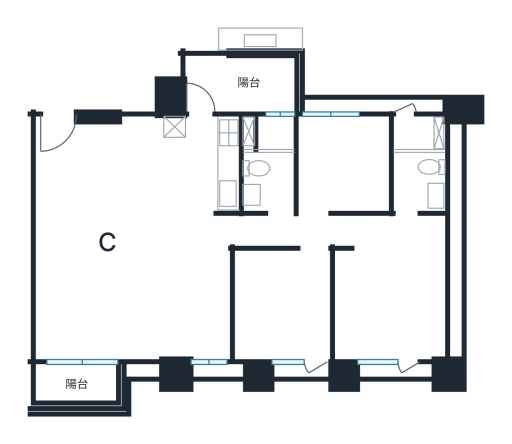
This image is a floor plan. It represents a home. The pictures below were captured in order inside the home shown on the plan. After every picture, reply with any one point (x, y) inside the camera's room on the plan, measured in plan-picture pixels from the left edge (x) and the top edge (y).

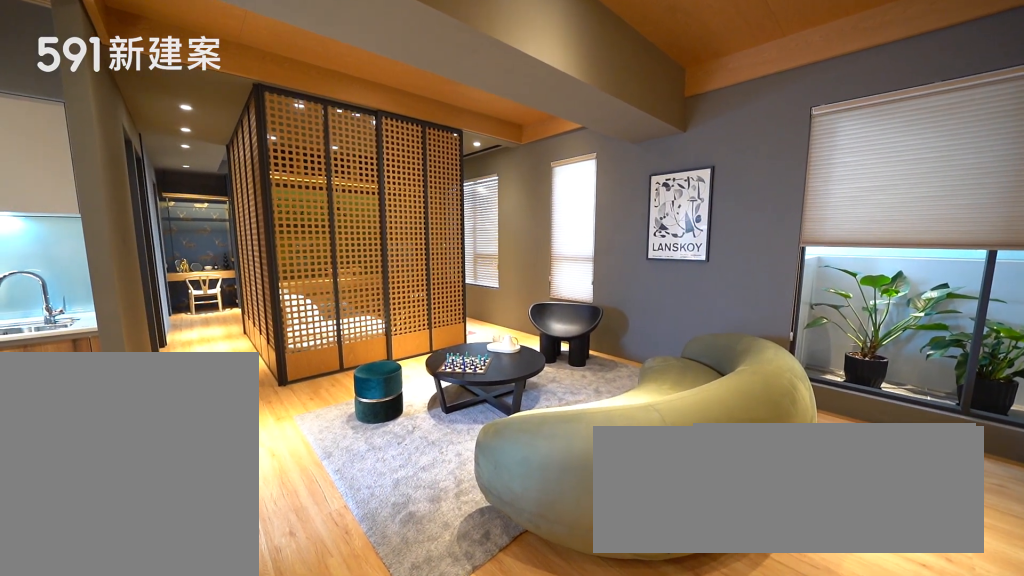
(135, 287)
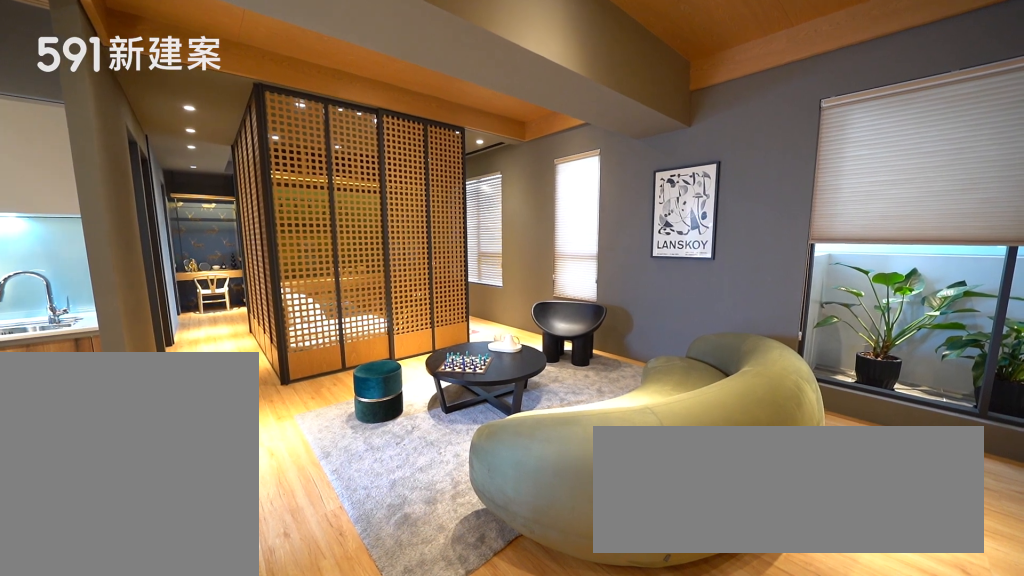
(135, 287)
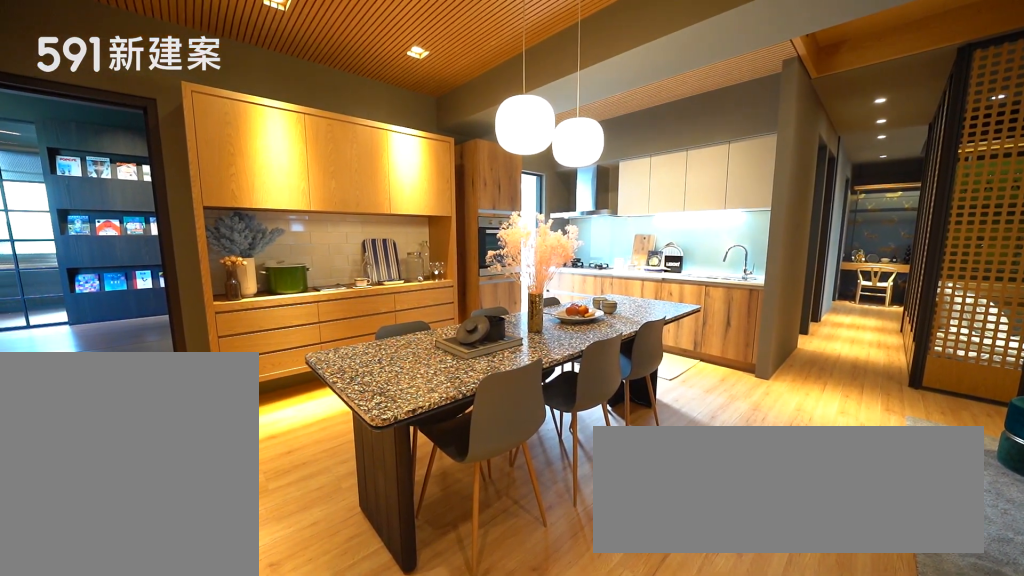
(133, 177)
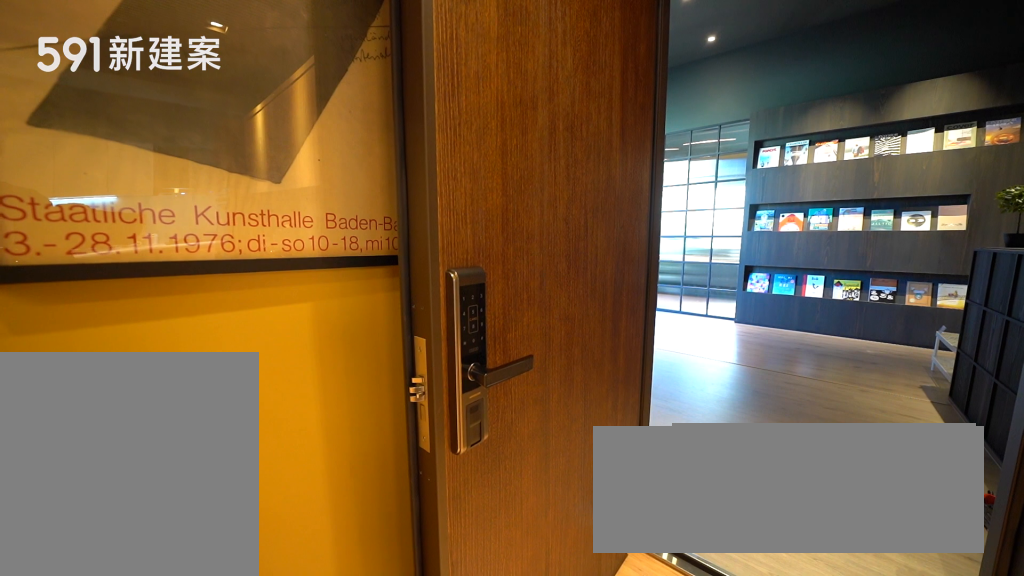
(61, 138)
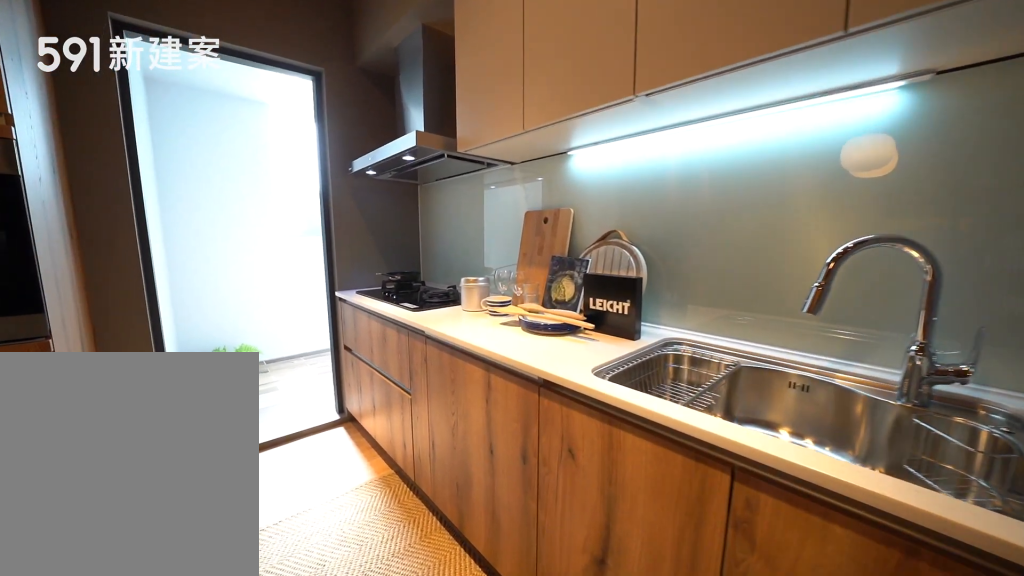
(203, 162)
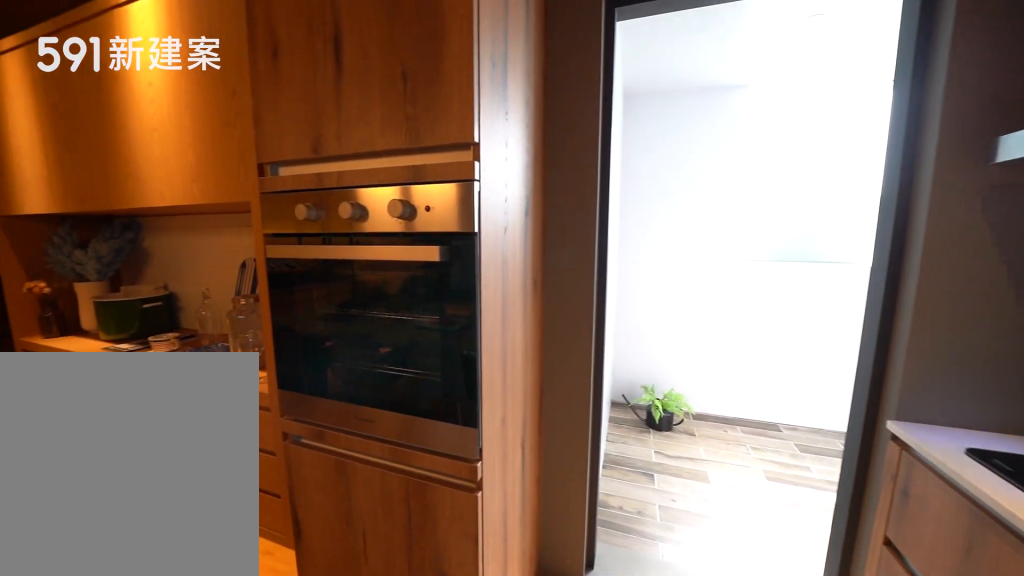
(203, 162)
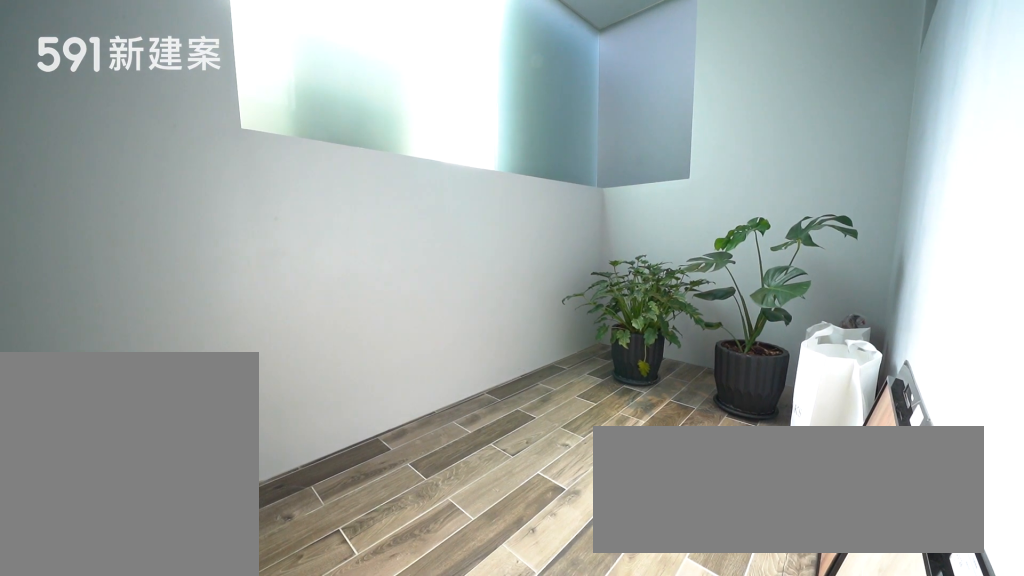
(240, 85)
